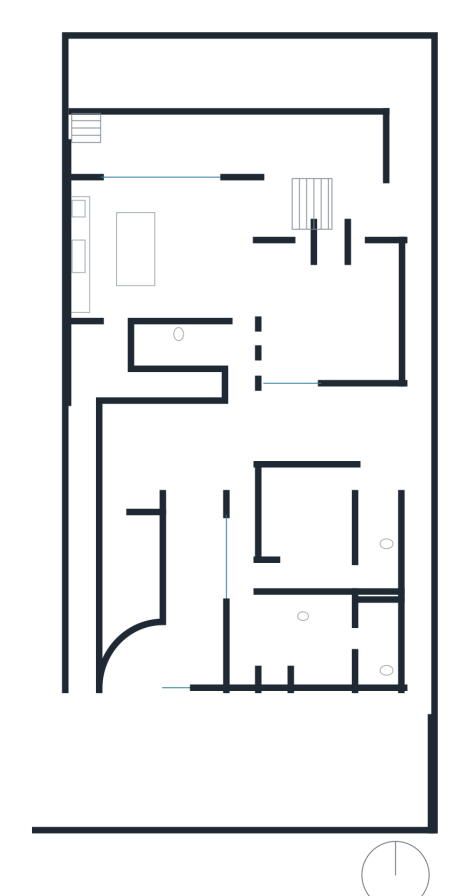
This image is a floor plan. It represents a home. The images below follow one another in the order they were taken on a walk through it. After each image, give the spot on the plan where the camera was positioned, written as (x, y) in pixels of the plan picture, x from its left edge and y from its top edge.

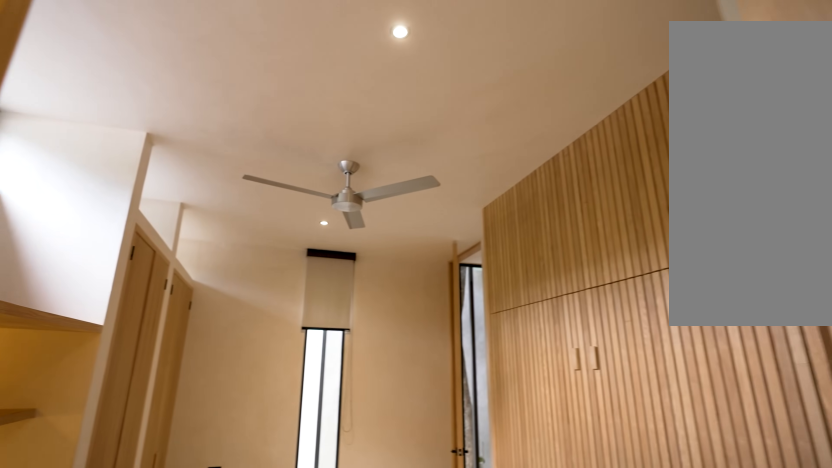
(371, 644)
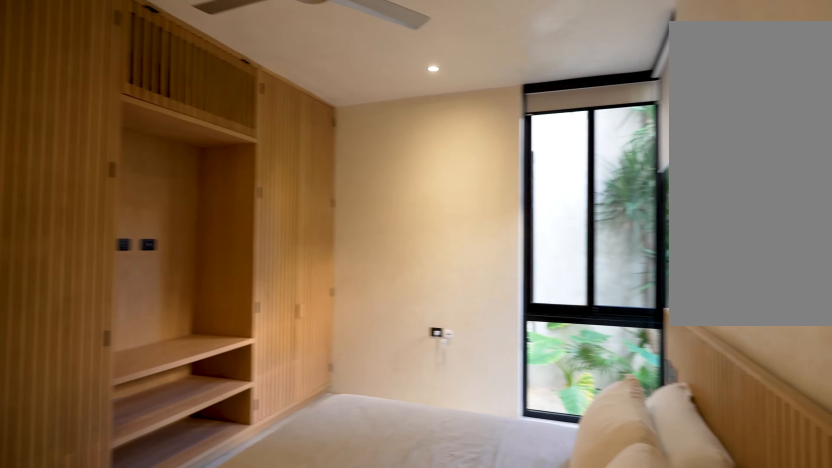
(342, 576)
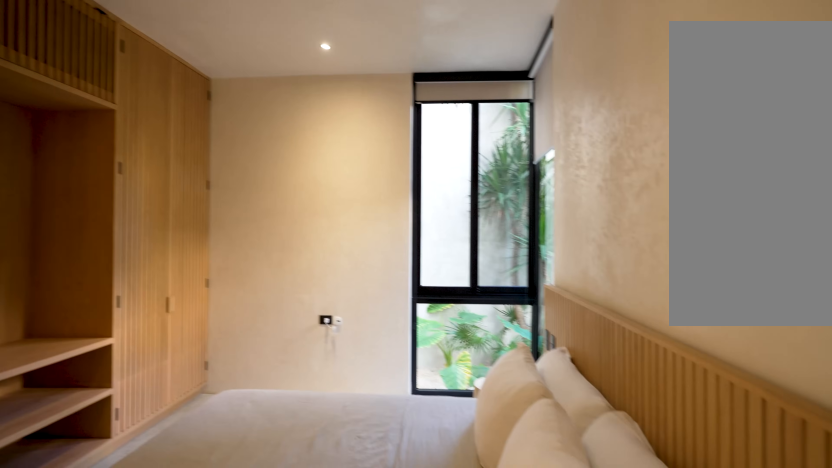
(342, 576)
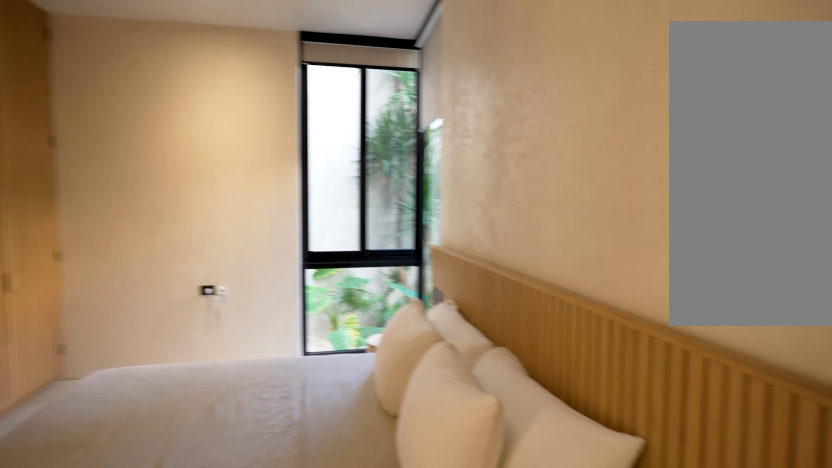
(342, 576)
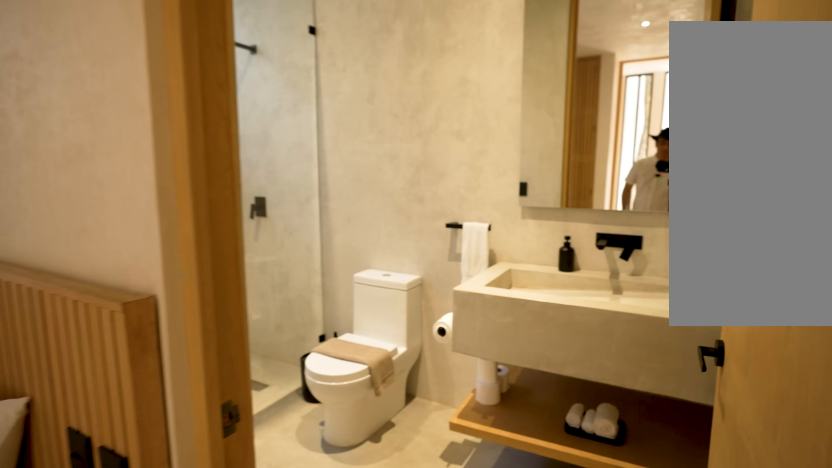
(340, 576)
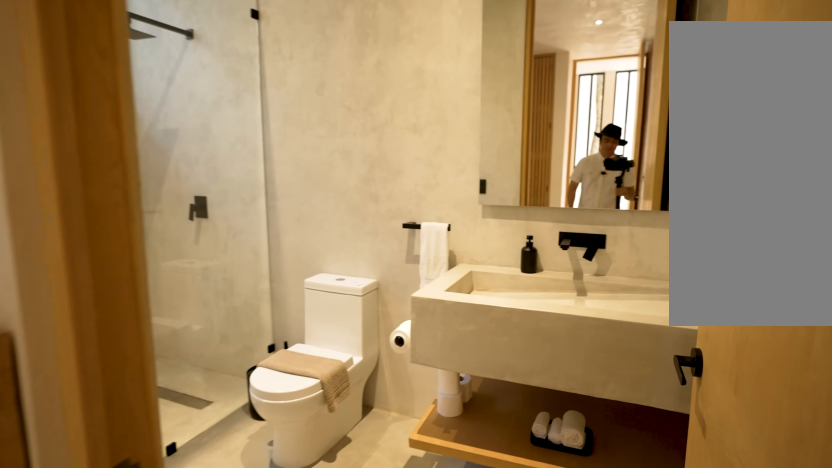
(341, 576)
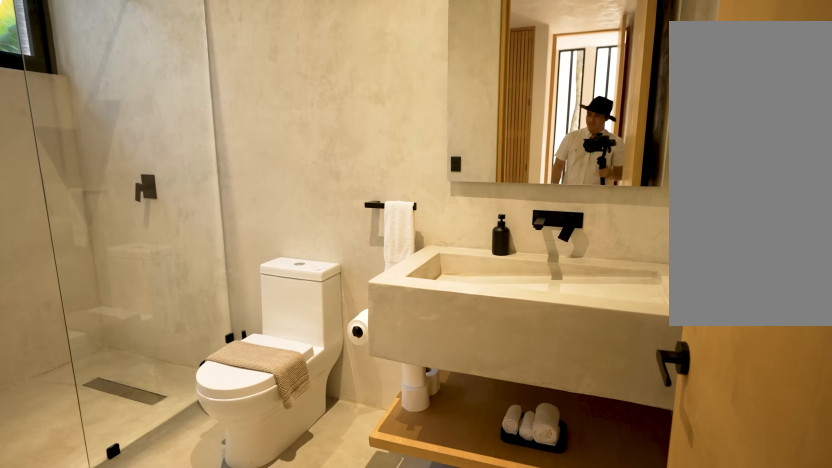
(342, 575)
